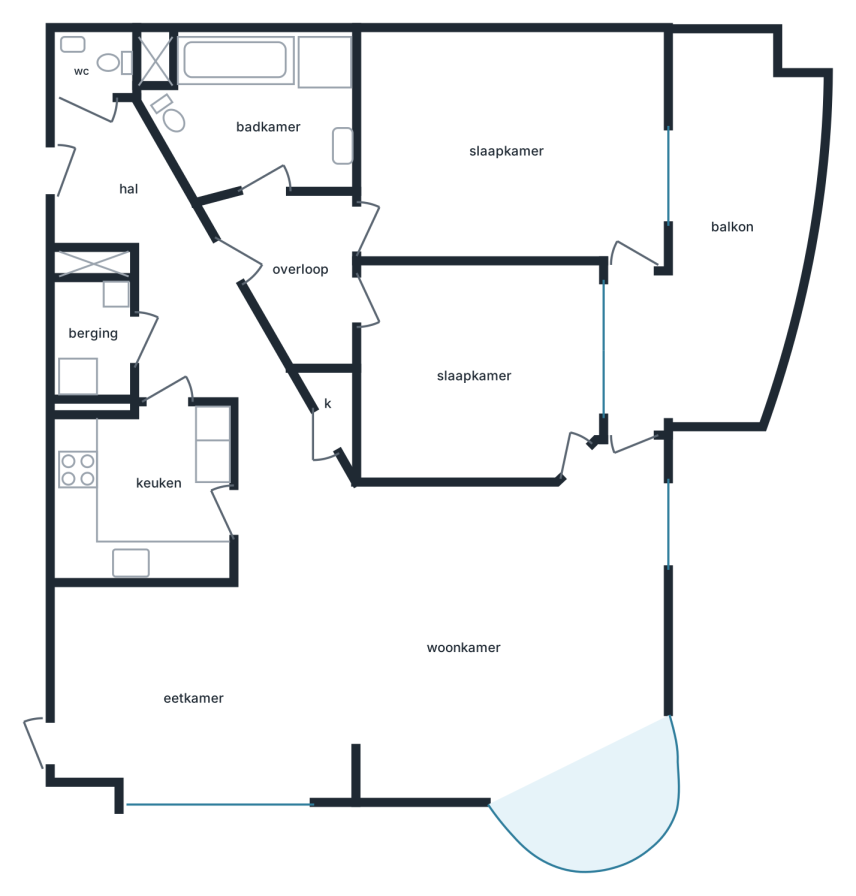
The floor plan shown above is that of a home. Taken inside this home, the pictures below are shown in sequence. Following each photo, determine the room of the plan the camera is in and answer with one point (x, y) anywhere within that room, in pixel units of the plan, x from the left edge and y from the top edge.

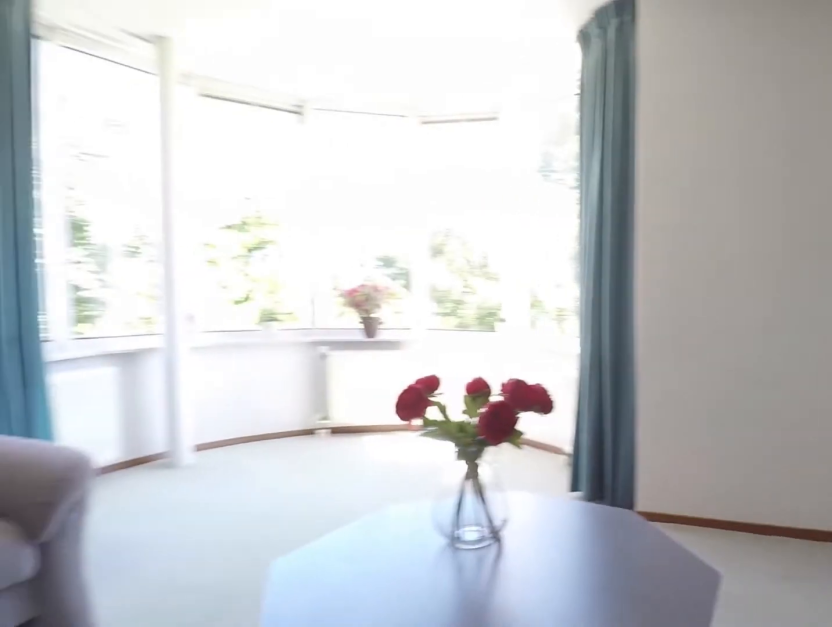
(233, 788)
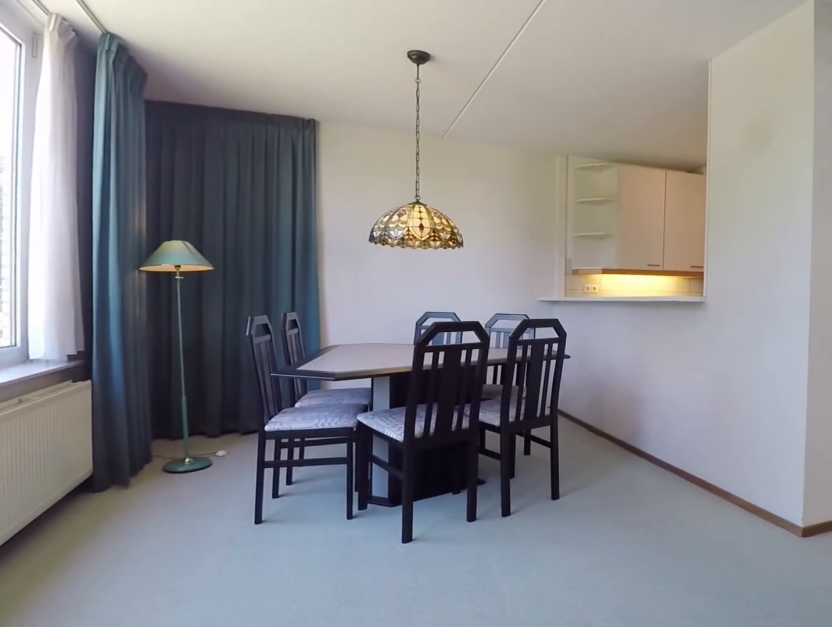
(91, 657)
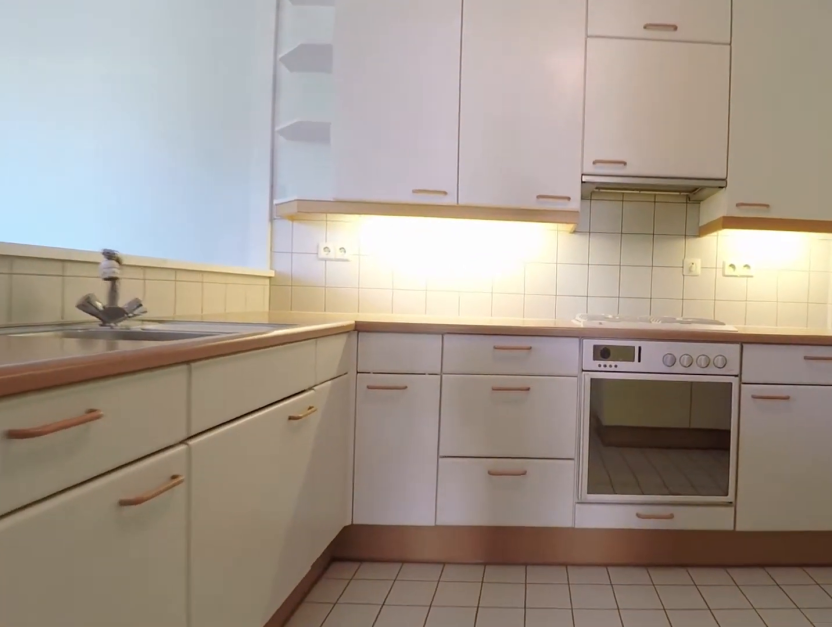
(118, 531)
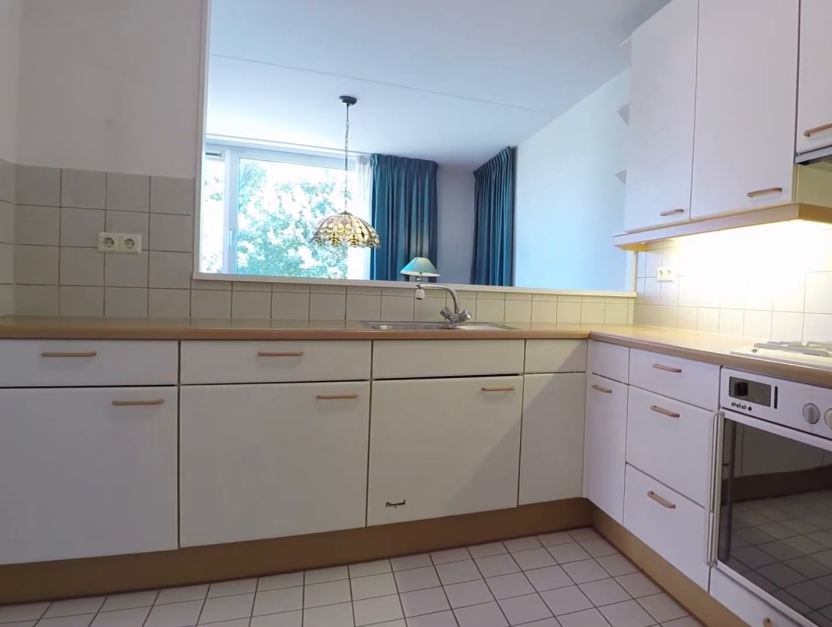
(118, 531)
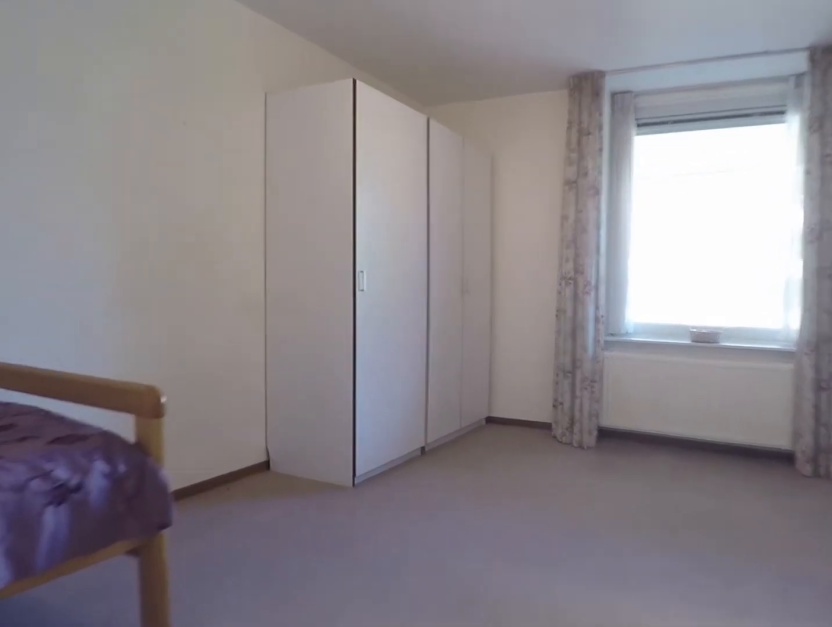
(511, 148)
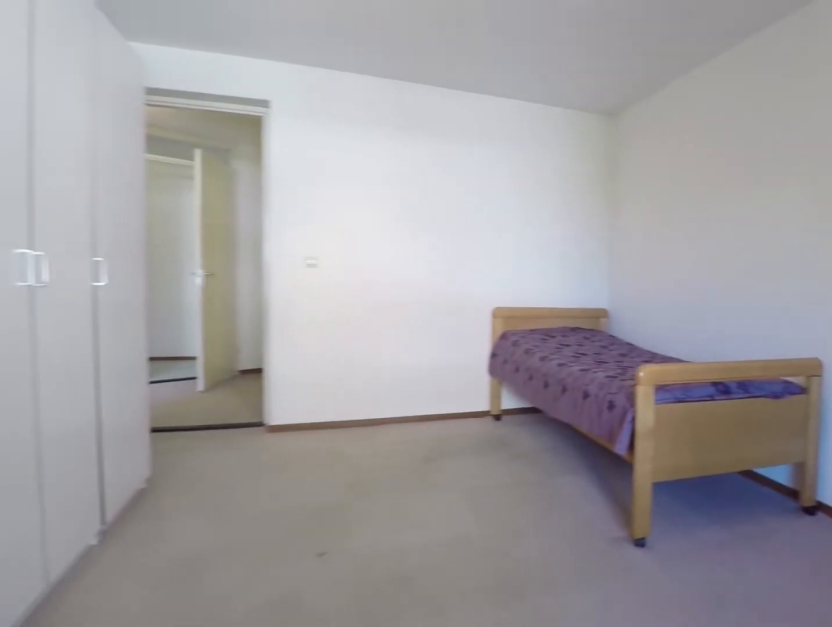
(511, 148)
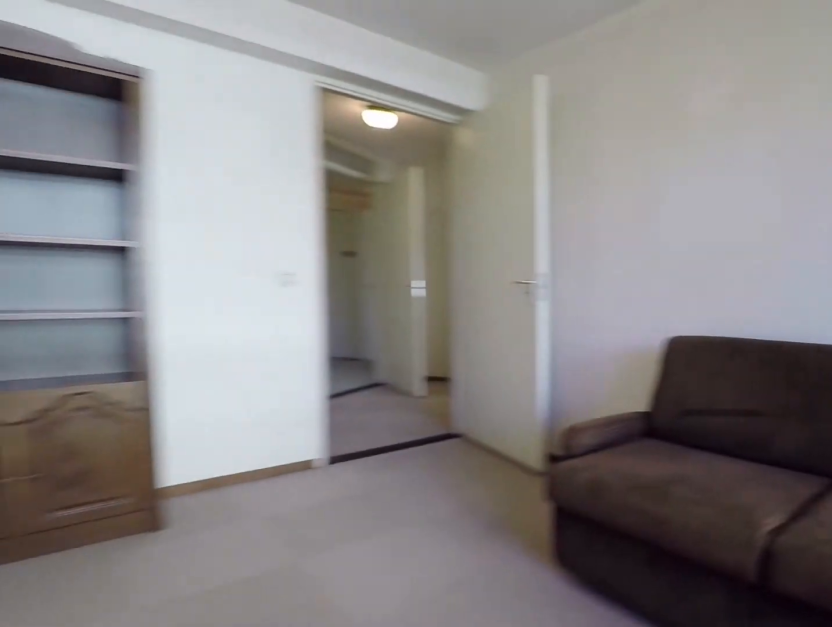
(476, 372)
